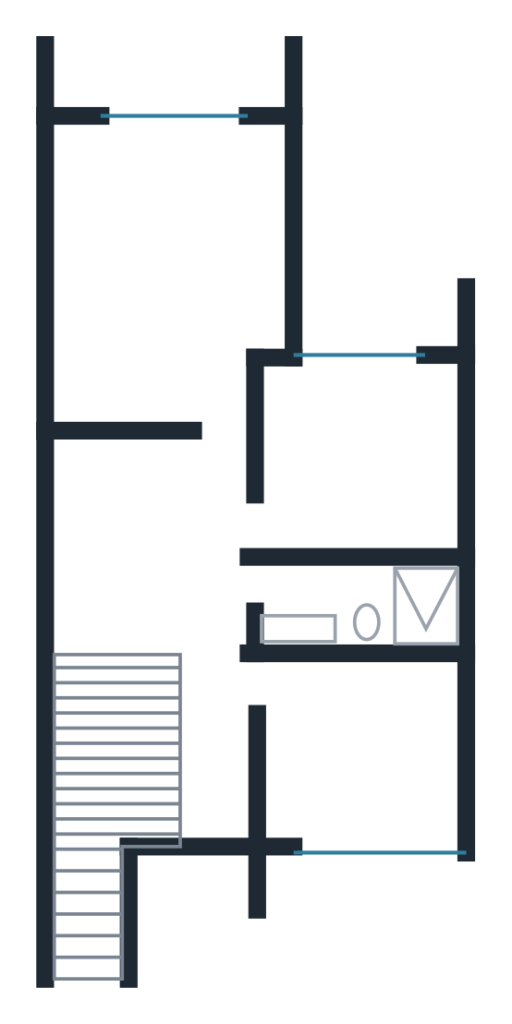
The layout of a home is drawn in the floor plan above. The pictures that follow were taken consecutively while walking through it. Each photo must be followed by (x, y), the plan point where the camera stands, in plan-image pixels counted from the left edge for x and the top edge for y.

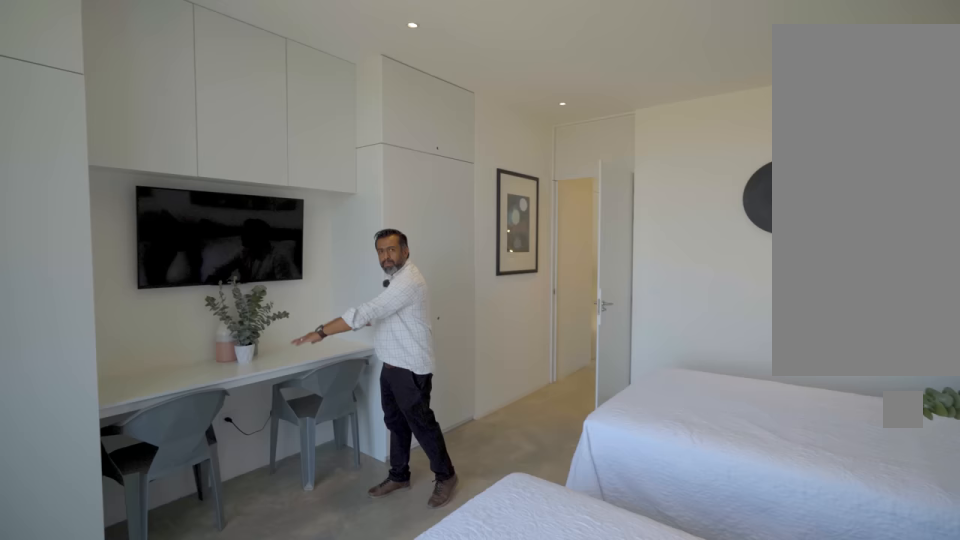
(213, 259)
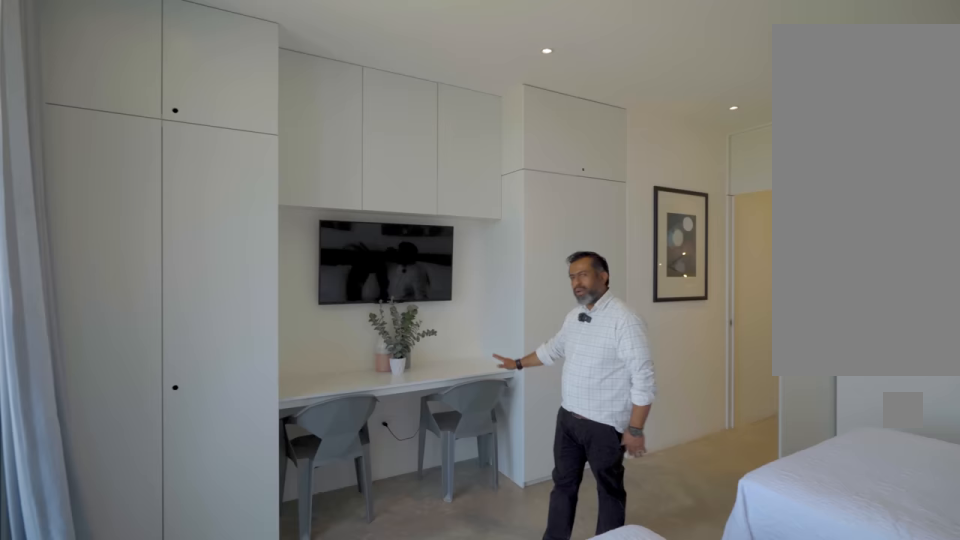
(213, 259)
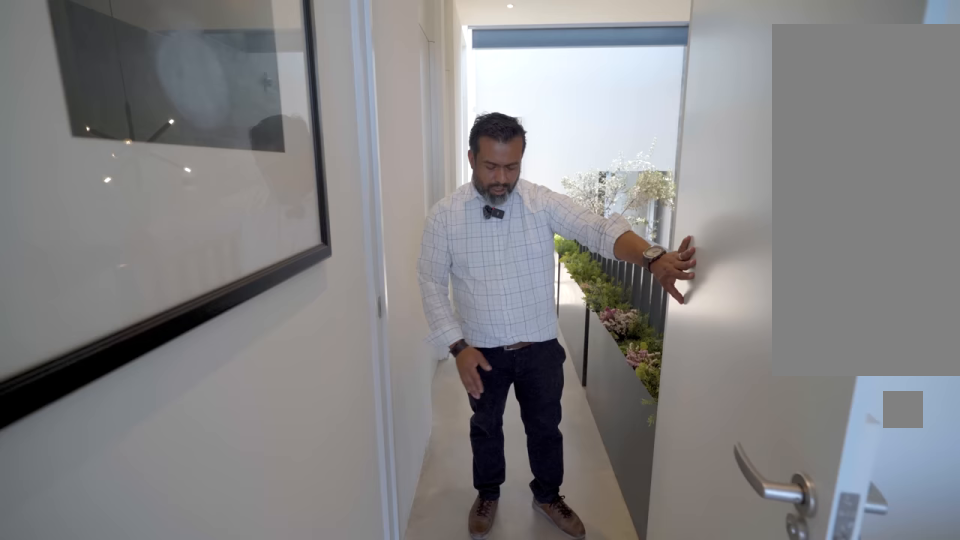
(227, 425)
